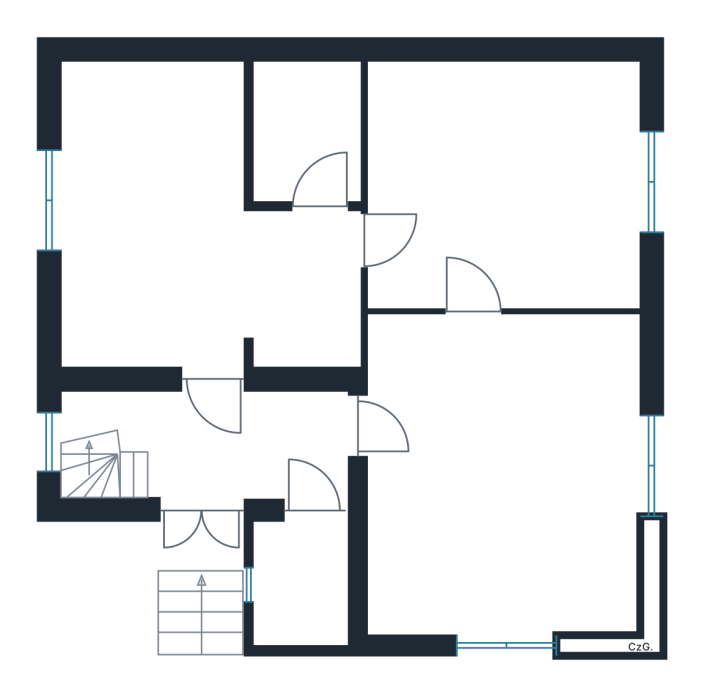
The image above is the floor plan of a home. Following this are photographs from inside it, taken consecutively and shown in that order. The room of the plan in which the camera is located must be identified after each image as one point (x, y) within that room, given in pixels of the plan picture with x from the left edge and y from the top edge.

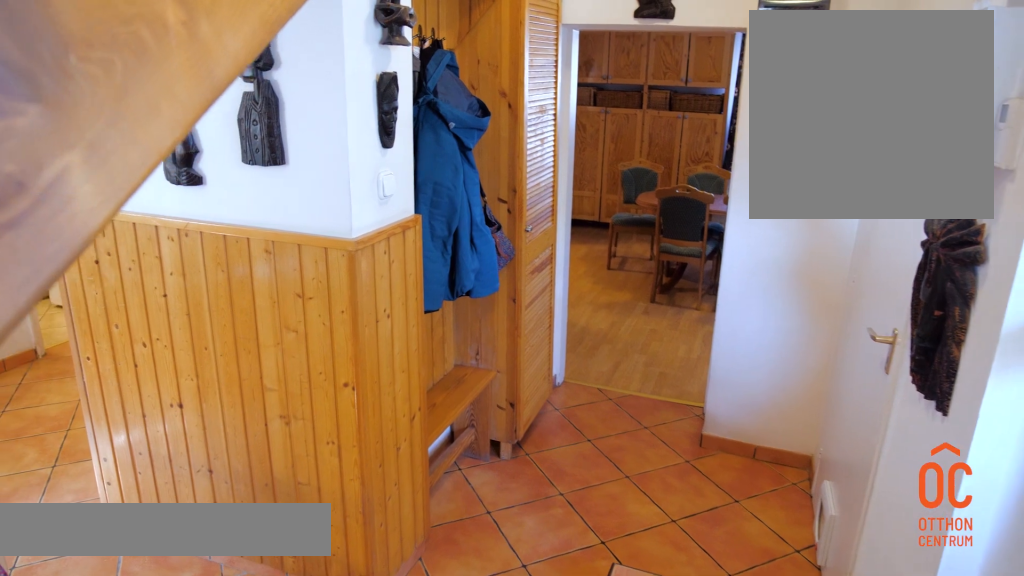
(205, 442)
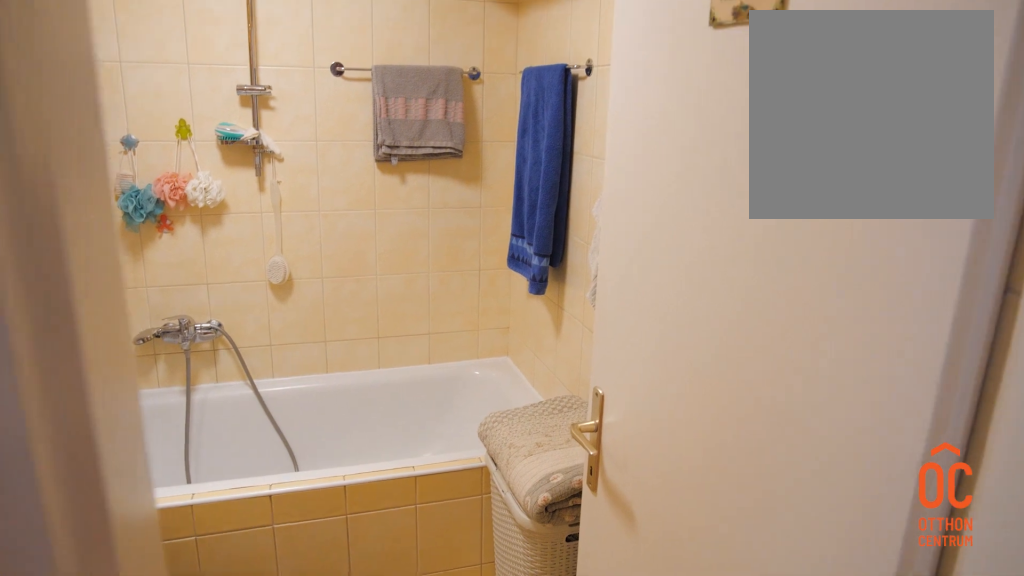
(301, 139)
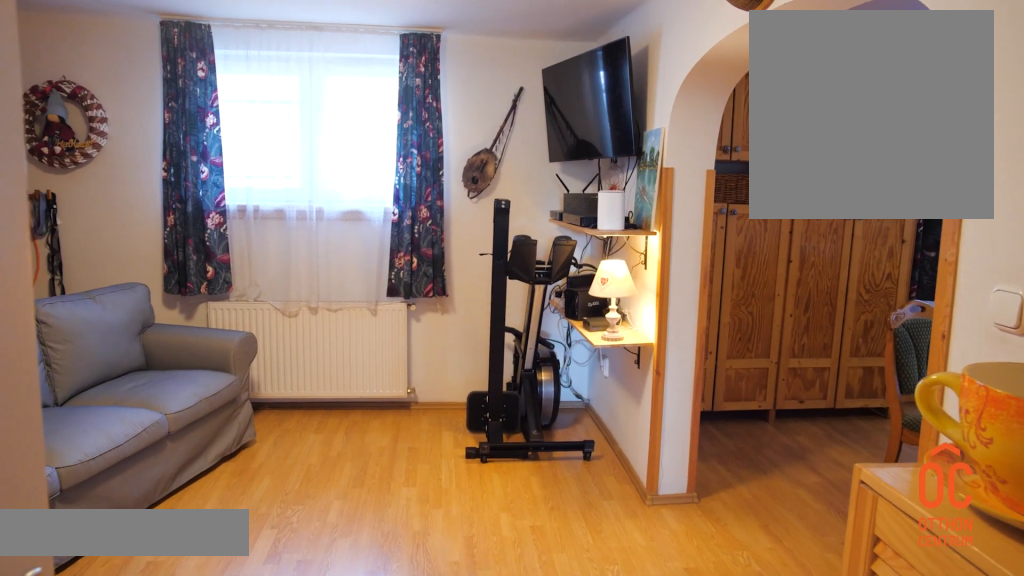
(517, 190)
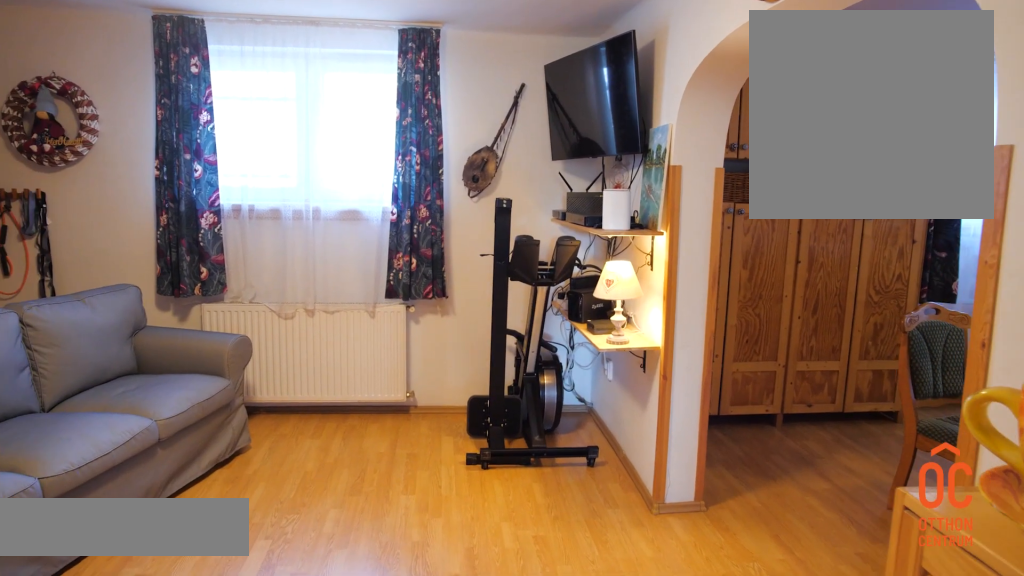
(517, 190)
